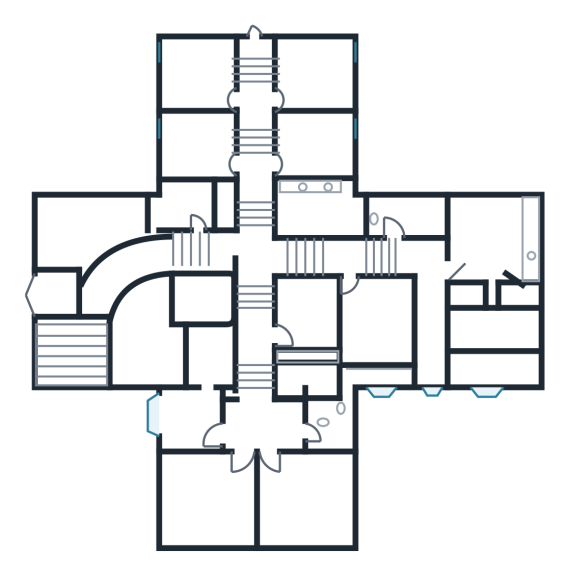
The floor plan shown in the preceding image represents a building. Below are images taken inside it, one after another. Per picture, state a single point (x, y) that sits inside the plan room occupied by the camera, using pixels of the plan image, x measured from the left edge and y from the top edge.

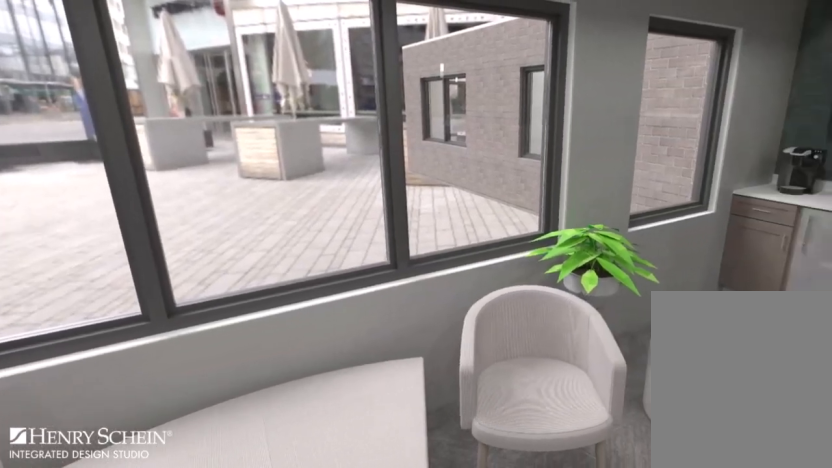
(103, 246)
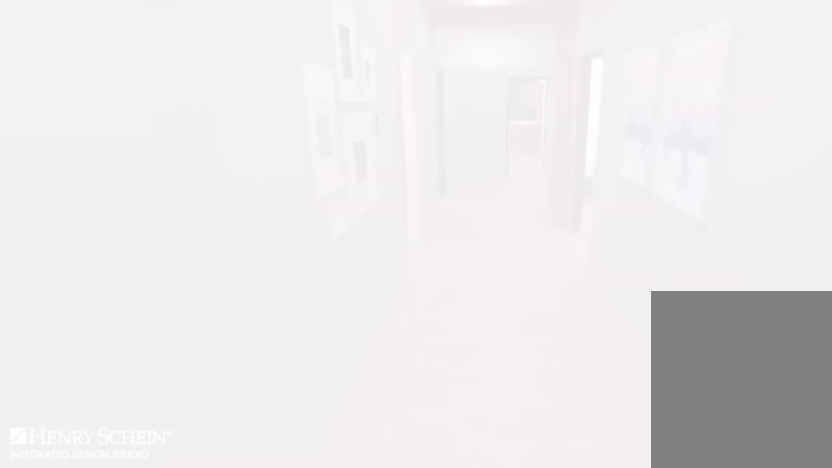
(258, 255)
